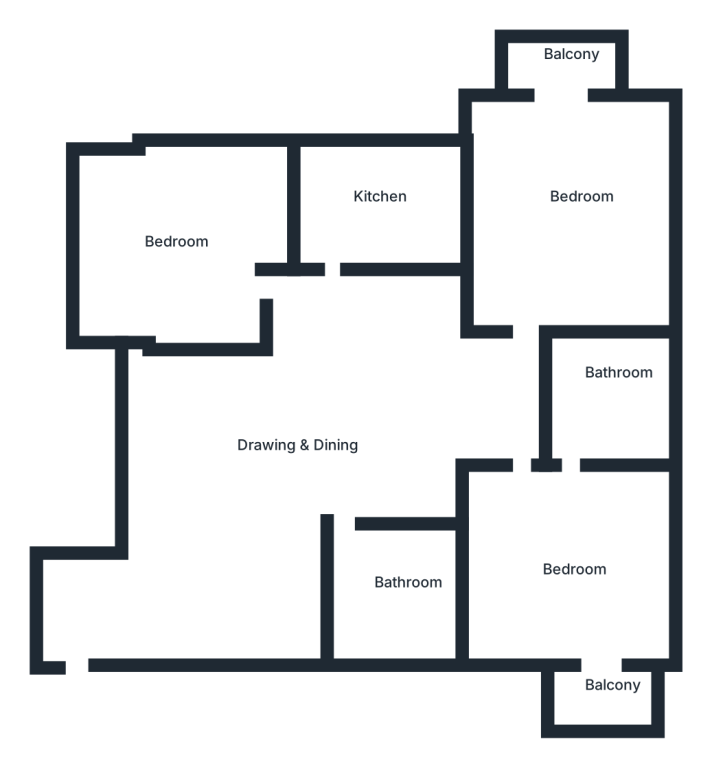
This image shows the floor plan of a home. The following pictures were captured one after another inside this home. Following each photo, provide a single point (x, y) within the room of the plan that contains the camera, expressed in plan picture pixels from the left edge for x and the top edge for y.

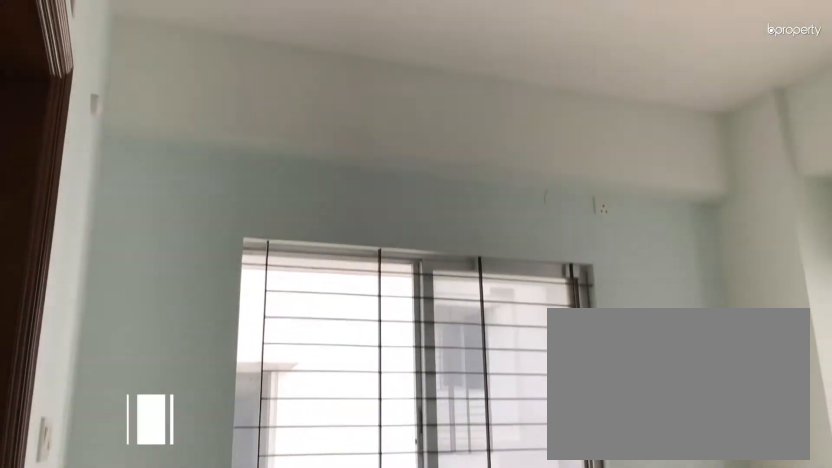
(582, 580)
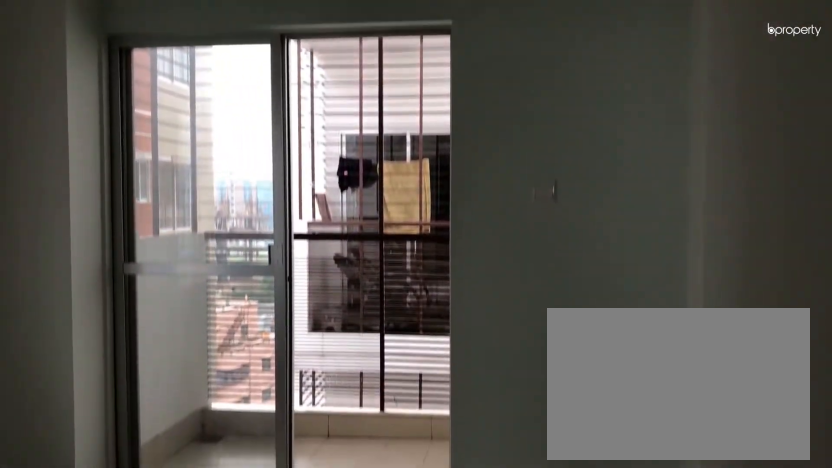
(582, 580)
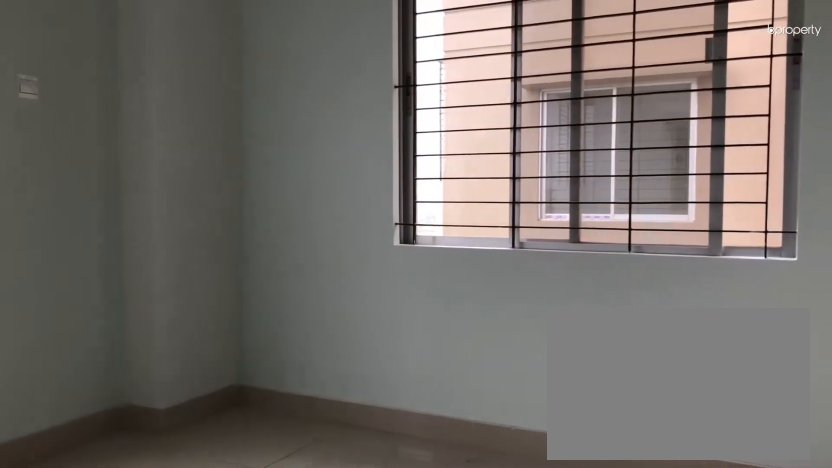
(573, 195)
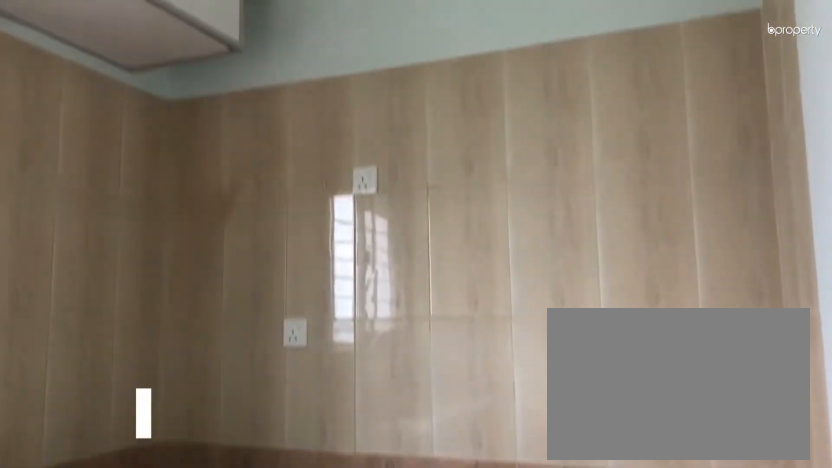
(367, 206)
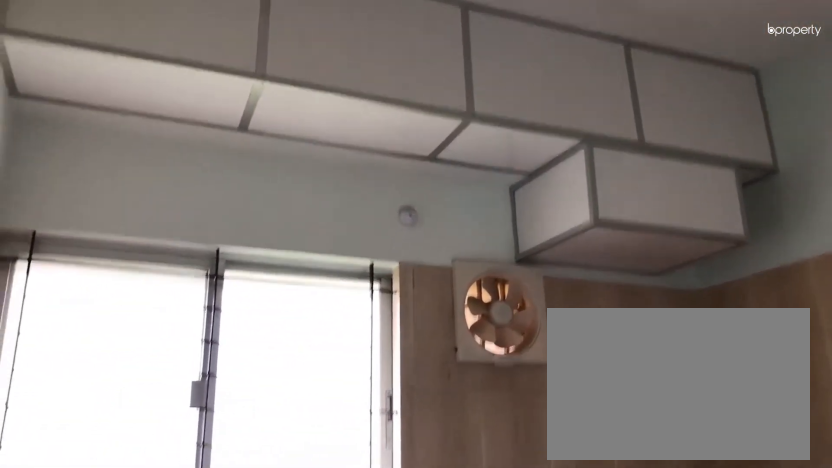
(367, 206)
